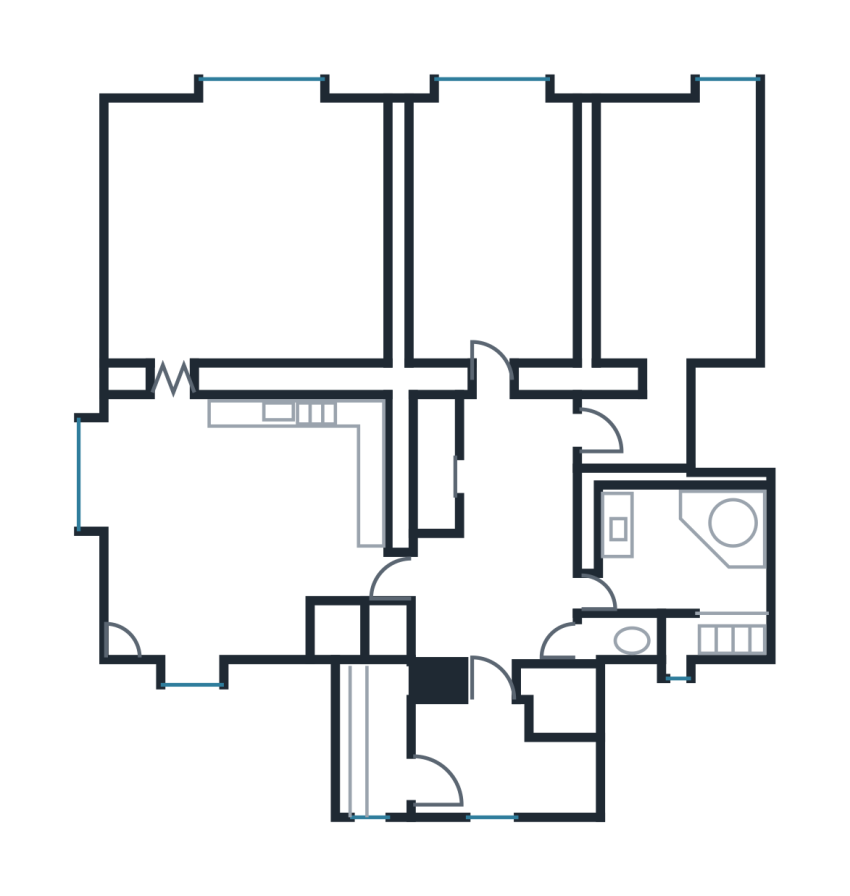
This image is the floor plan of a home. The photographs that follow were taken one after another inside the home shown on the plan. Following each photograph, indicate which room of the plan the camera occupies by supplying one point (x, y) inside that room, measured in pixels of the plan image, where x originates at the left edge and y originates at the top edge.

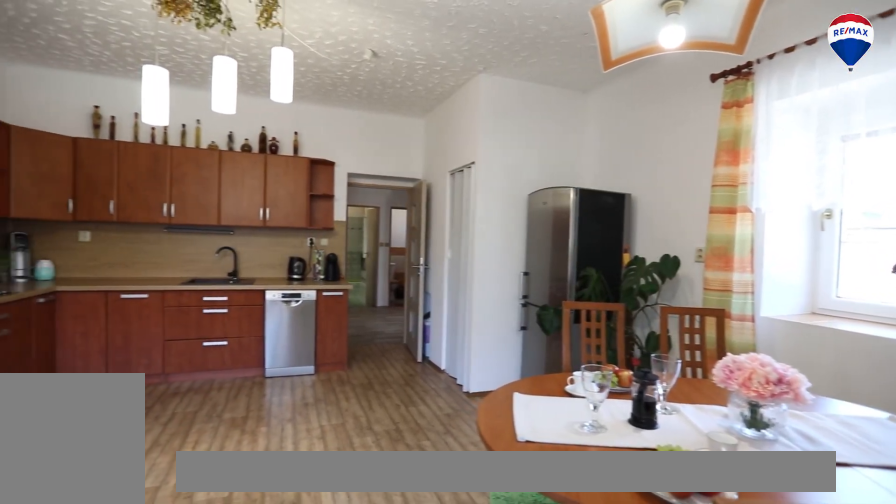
(239, 526)
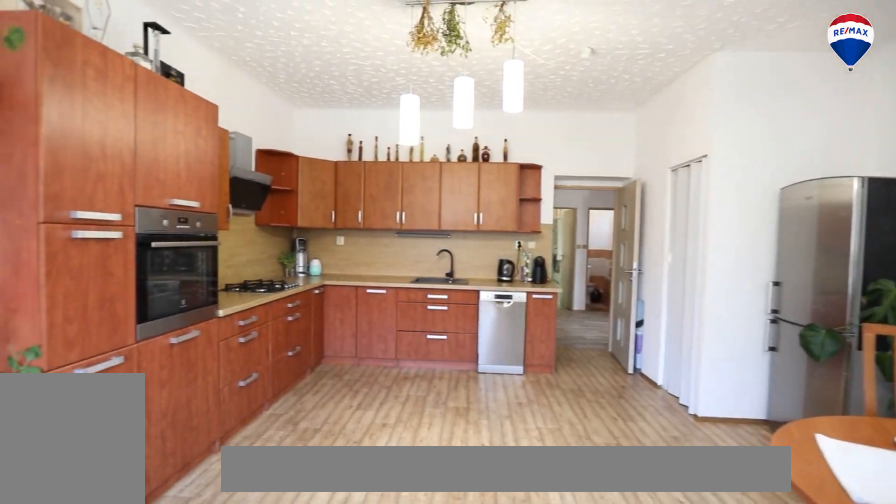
(239, 527)
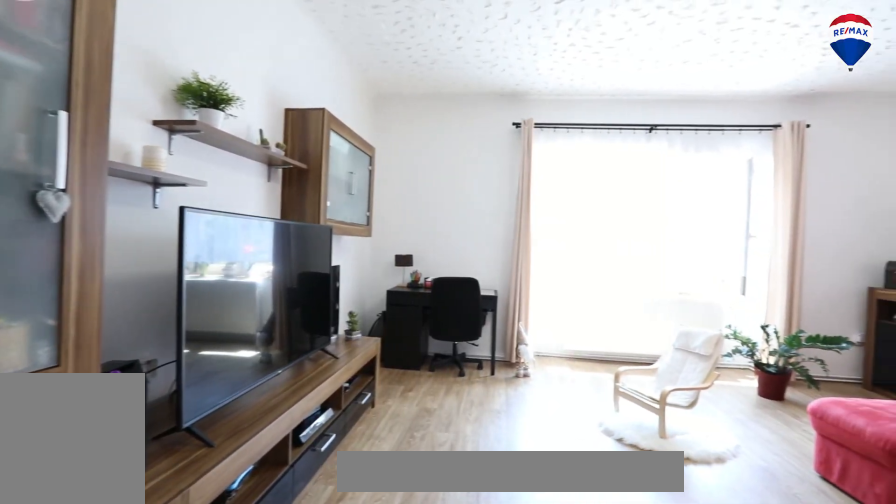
(269, 240)
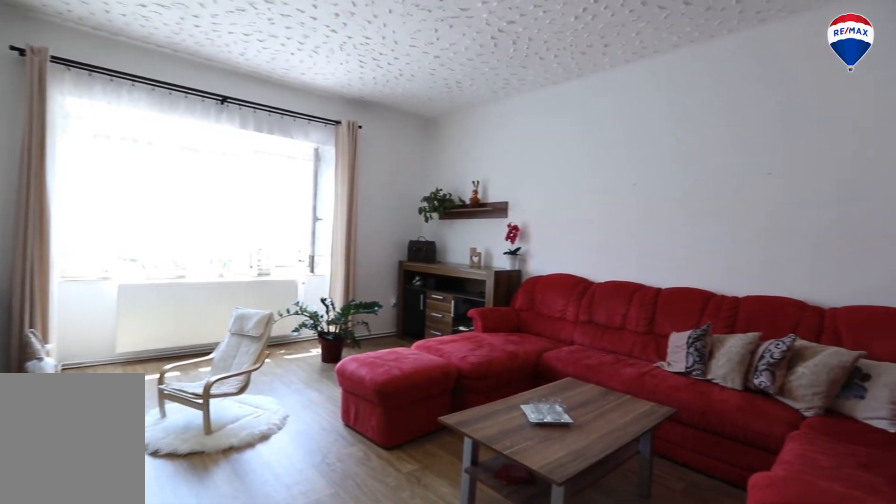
(269, 240)
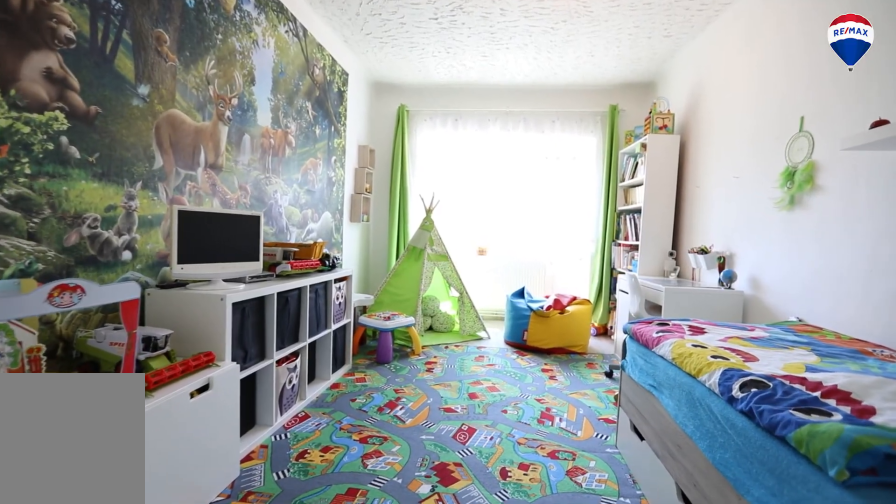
(496, 240)
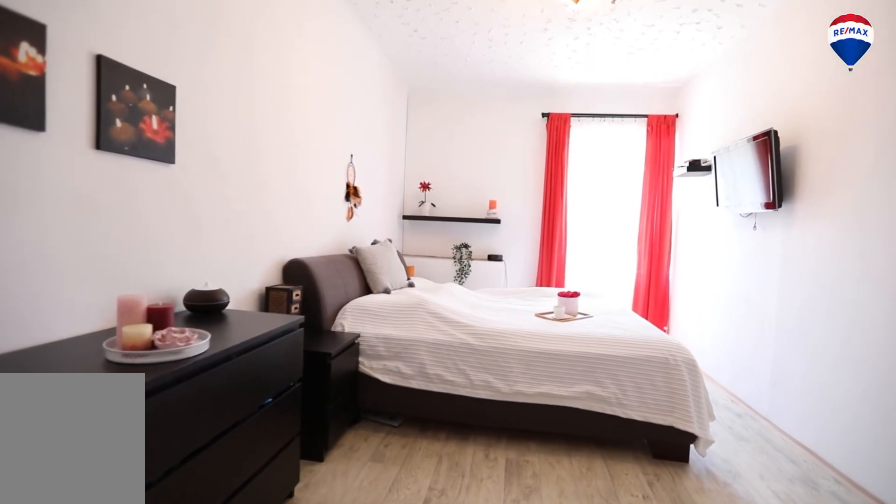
(668, 240)
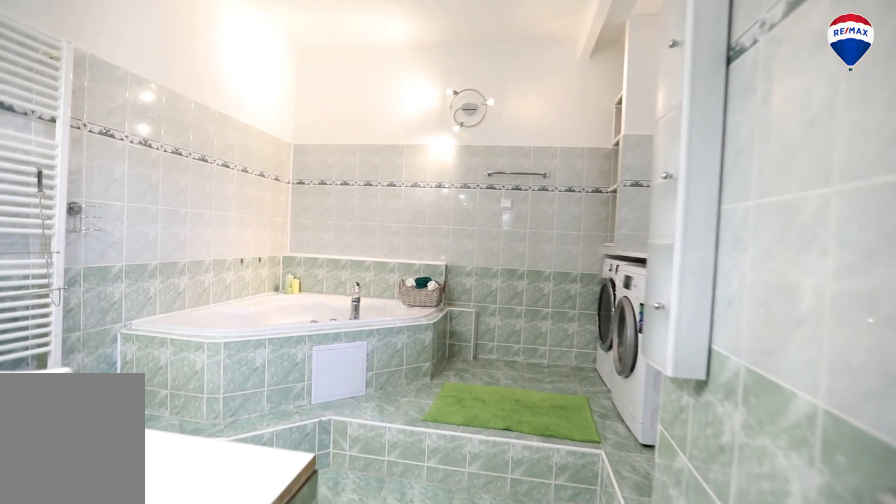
(685, 568)
